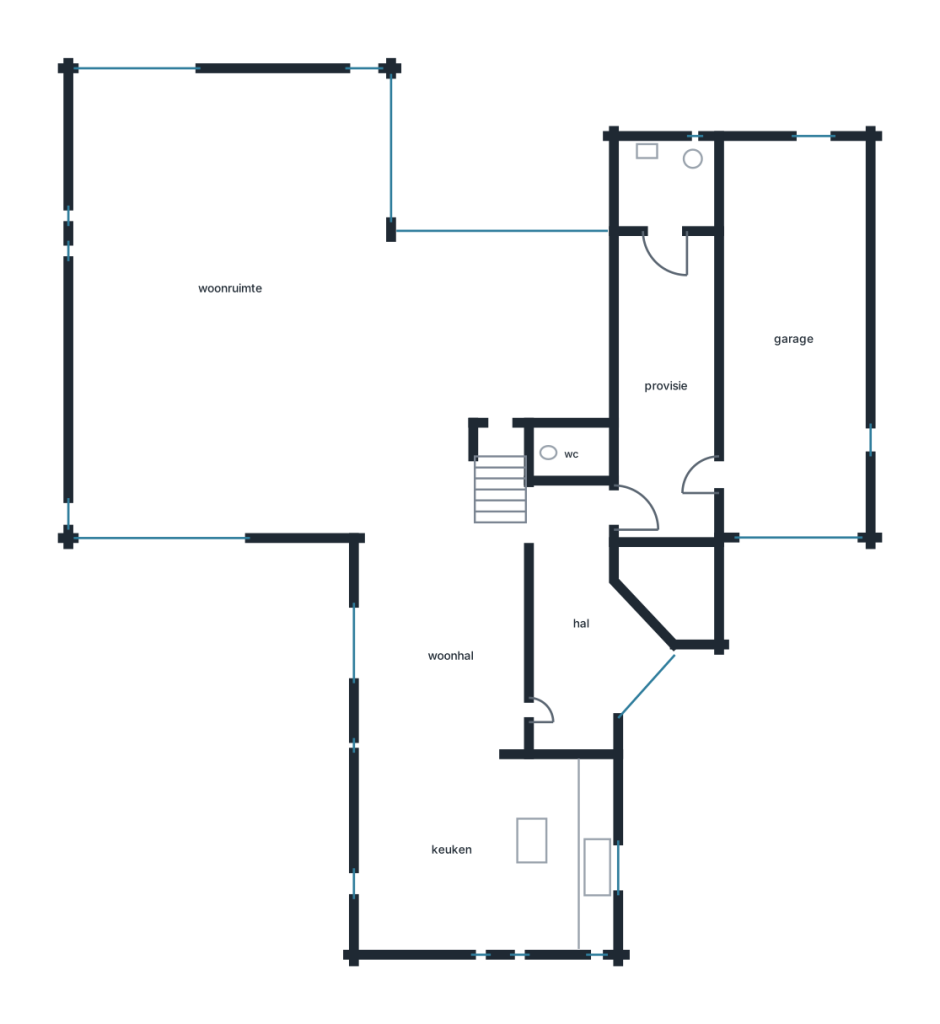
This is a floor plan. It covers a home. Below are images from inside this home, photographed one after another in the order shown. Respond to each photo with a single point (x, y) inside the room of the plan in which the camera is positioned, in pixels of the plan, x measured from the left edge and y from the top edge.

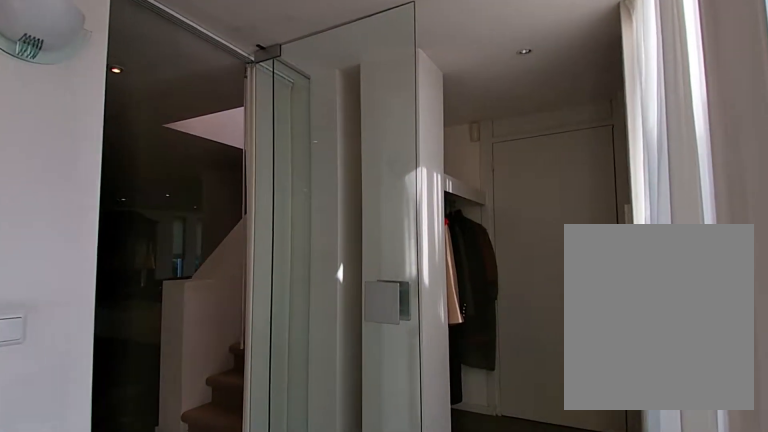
(582, 623)
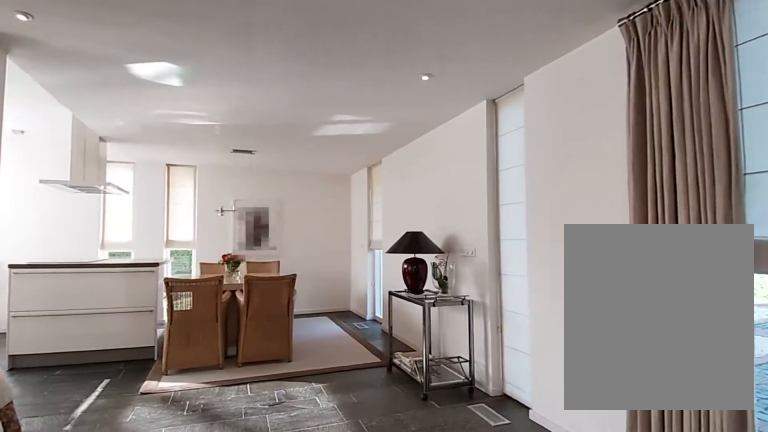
(461, 740)
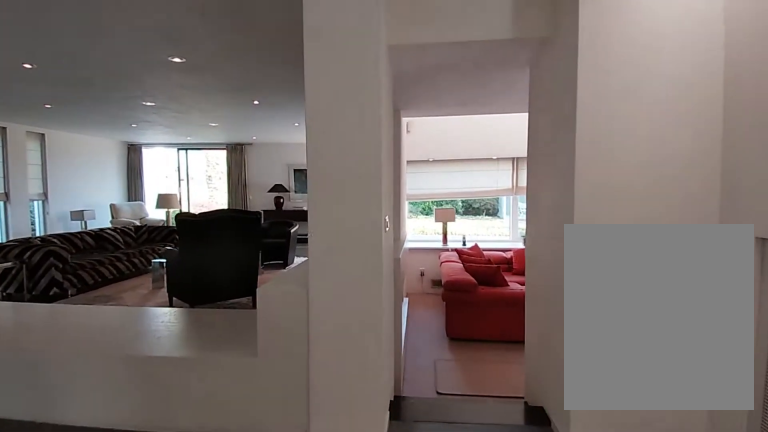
(461, 740)
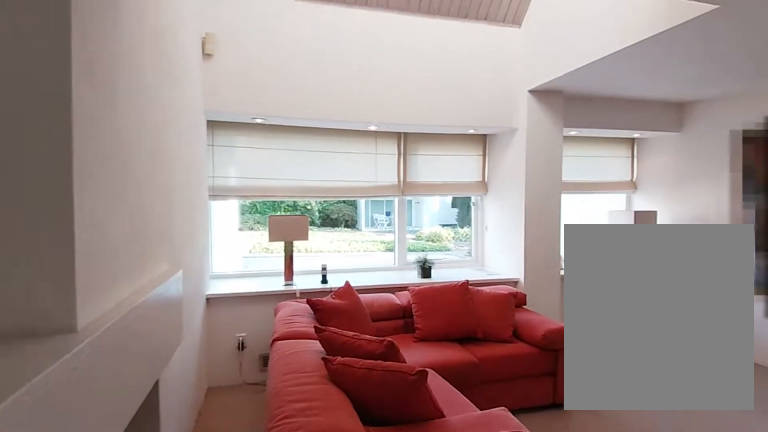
(498, 338)
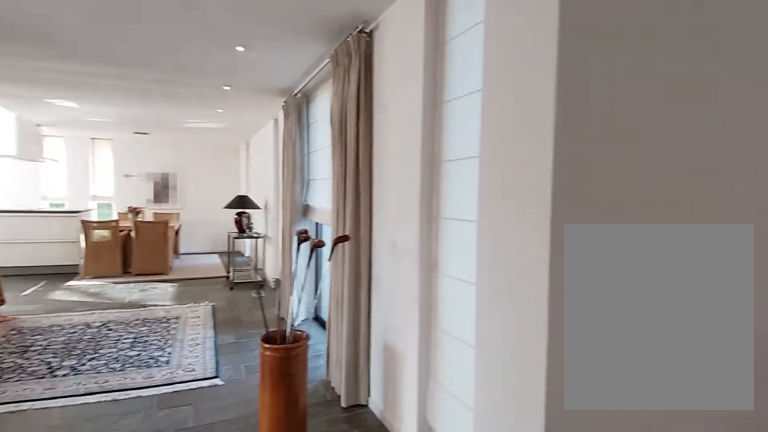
(462, 740)
